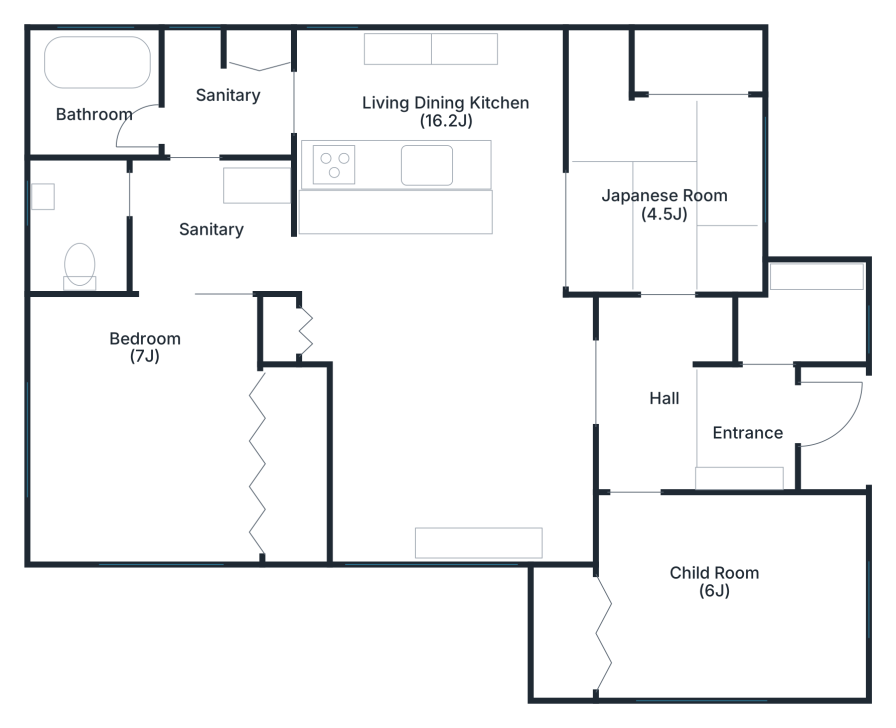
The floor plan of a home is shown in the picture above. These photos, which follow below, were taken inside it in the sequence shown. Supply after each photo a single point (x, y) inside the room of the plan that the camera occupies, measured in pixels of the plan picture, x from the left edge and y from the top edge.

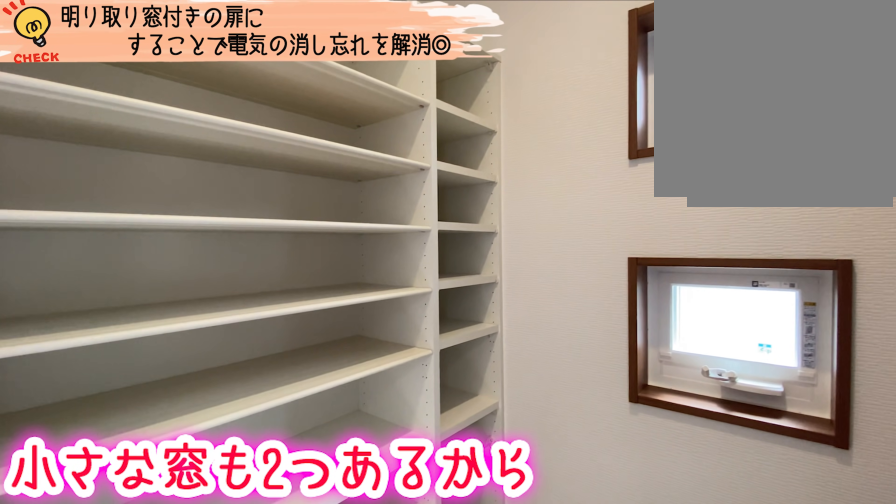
(805, 318)
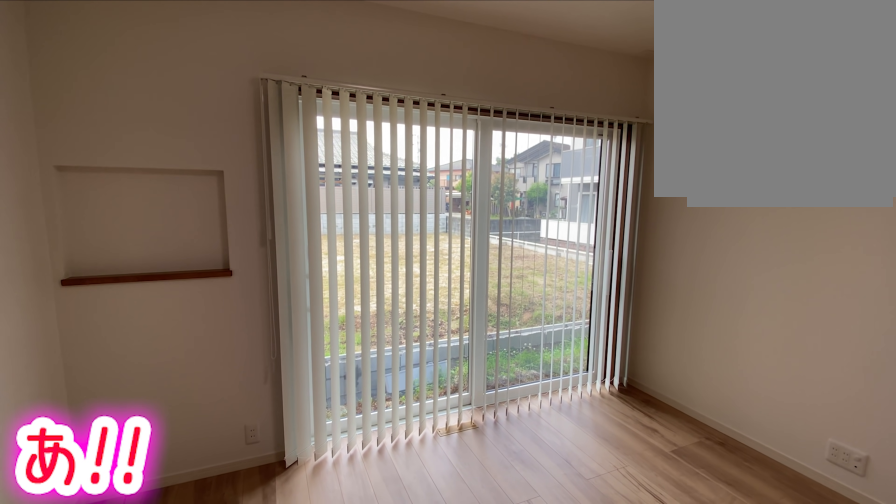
(450, 378)
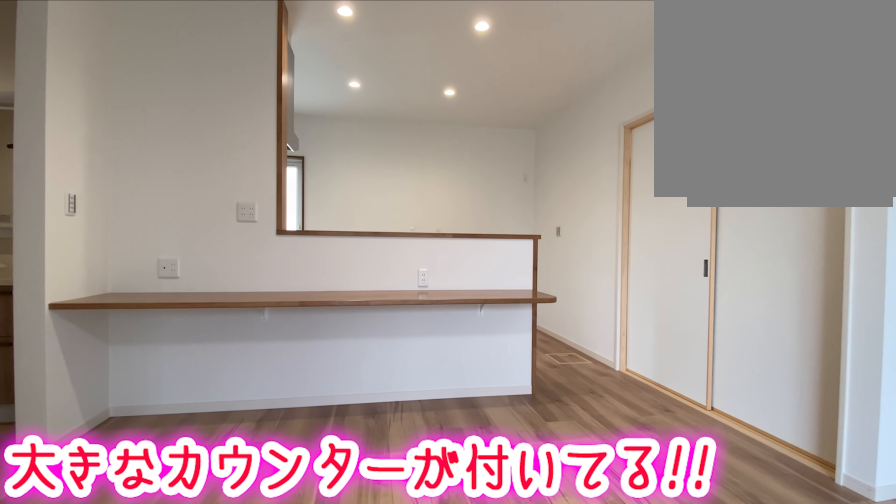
(451, 378)
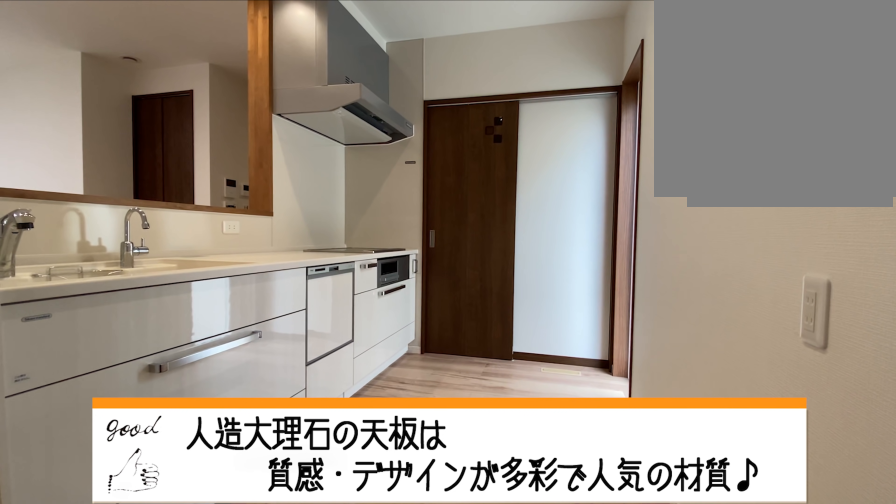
(400, 108)
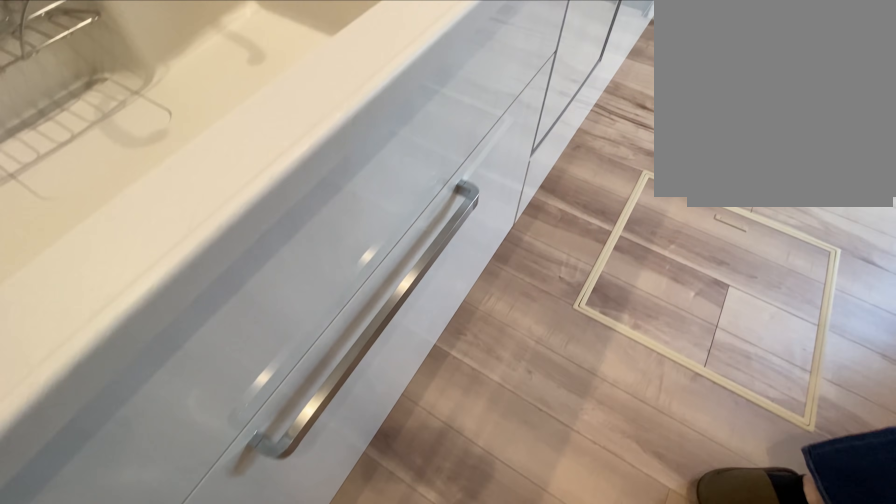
(400, 107)
